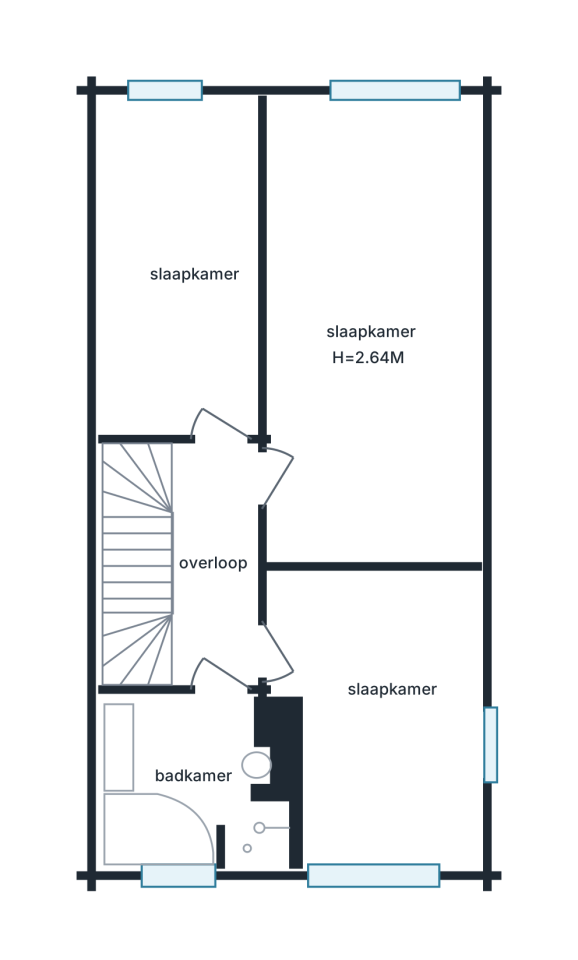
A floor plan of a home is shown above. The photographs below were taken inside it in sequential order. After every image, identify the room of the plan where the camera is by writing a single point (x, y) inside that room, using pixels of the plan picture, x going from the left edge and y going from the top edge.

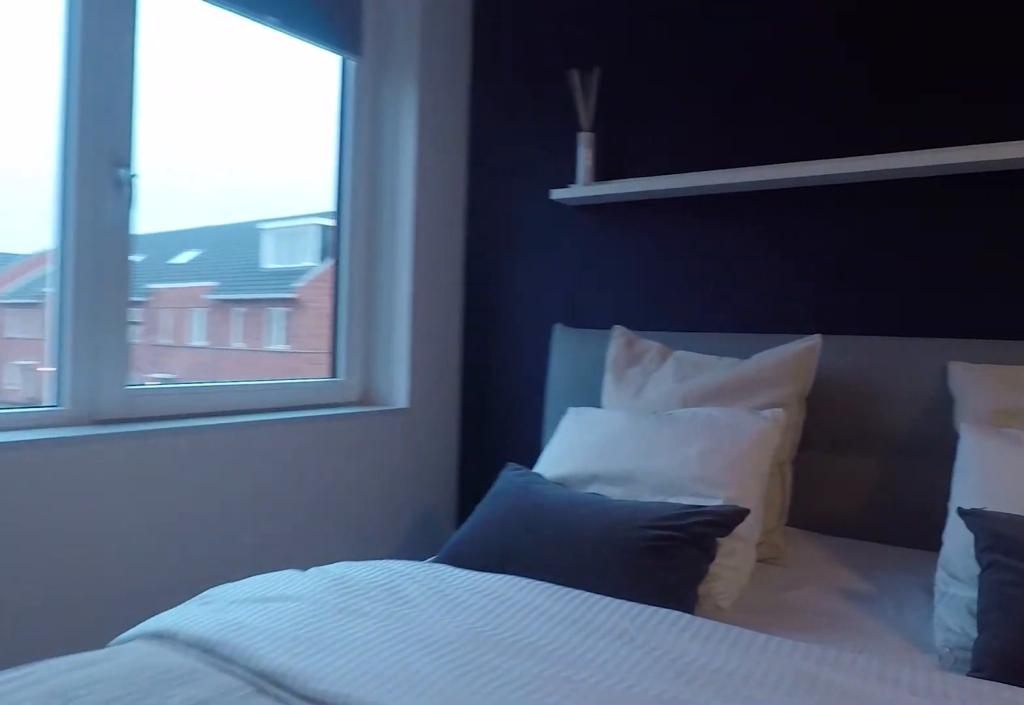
(383, 373)
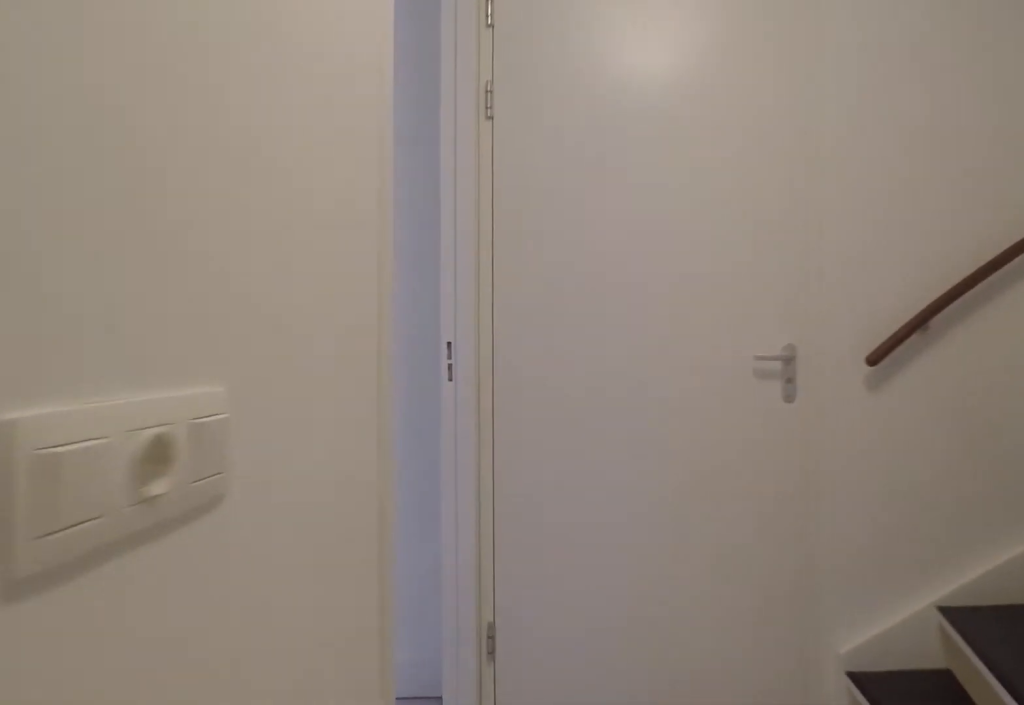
(214, 565)
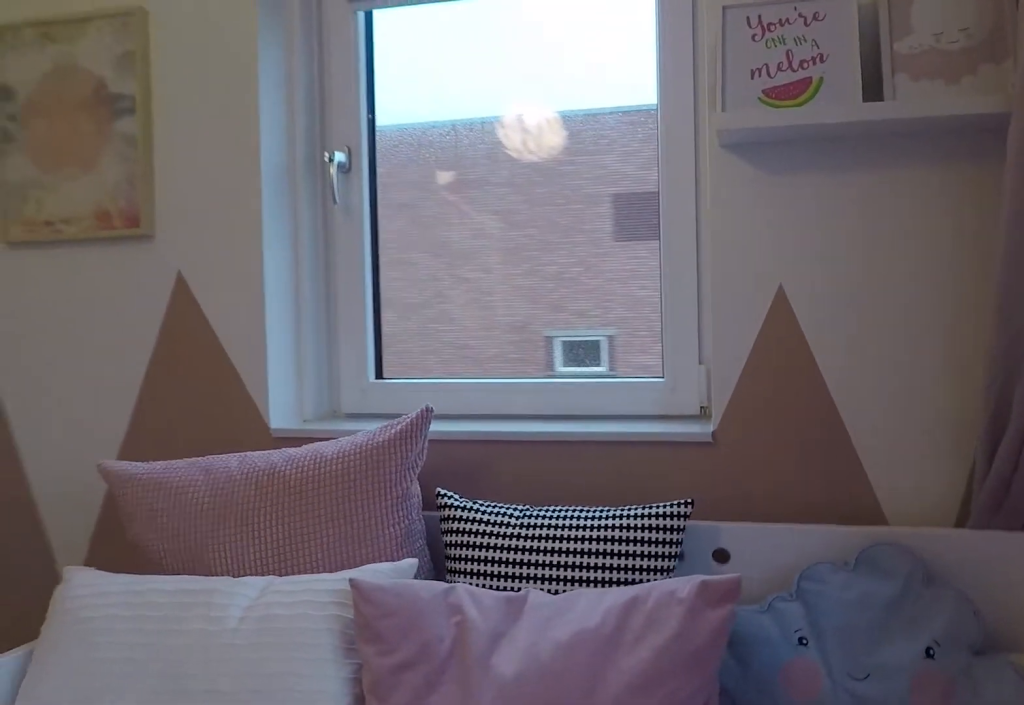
(381, 727)
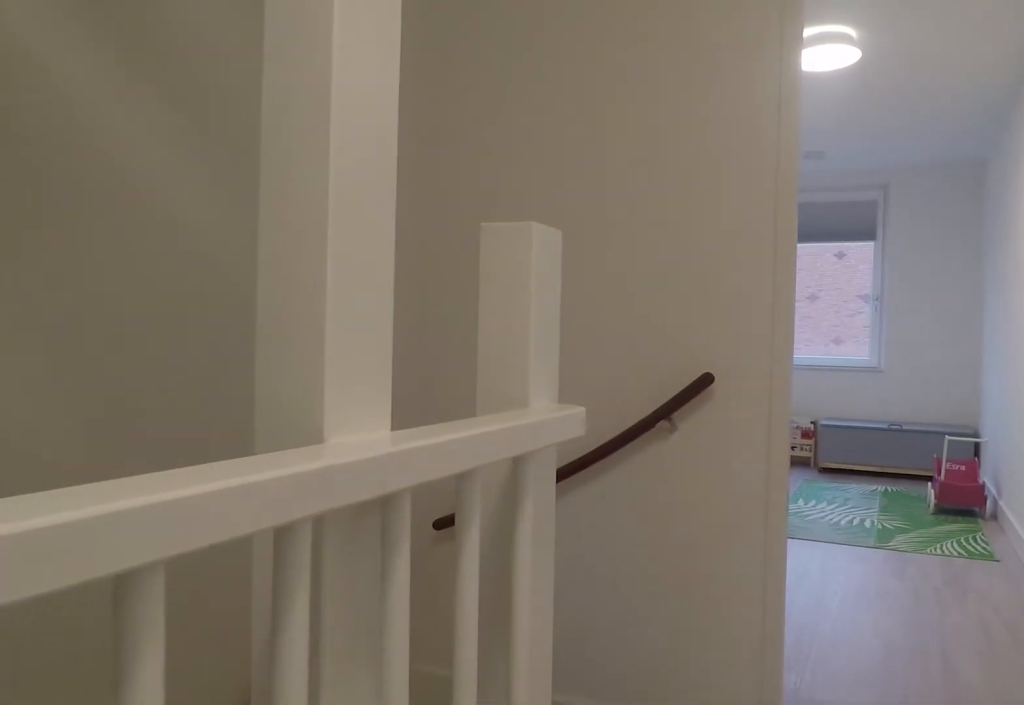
(214, 565)
